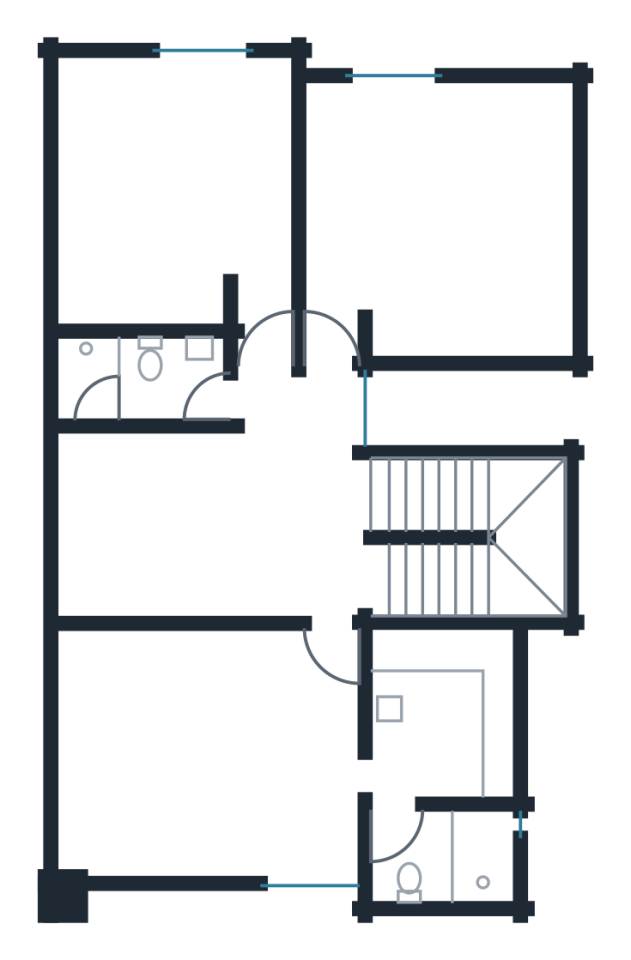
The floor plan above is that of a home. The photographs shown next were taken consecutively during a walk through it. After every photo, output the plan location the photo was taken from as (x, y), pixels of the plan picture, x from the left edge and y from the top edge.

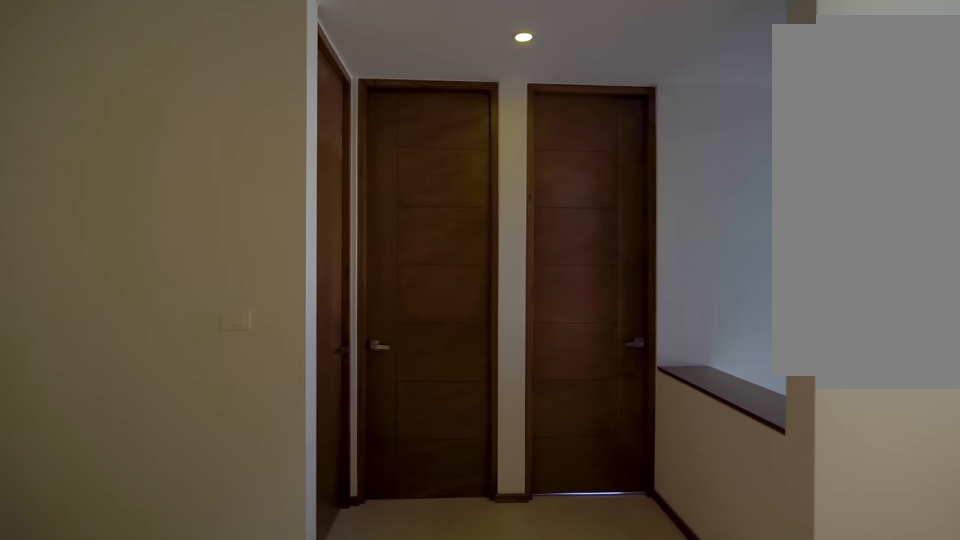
(219, 534)
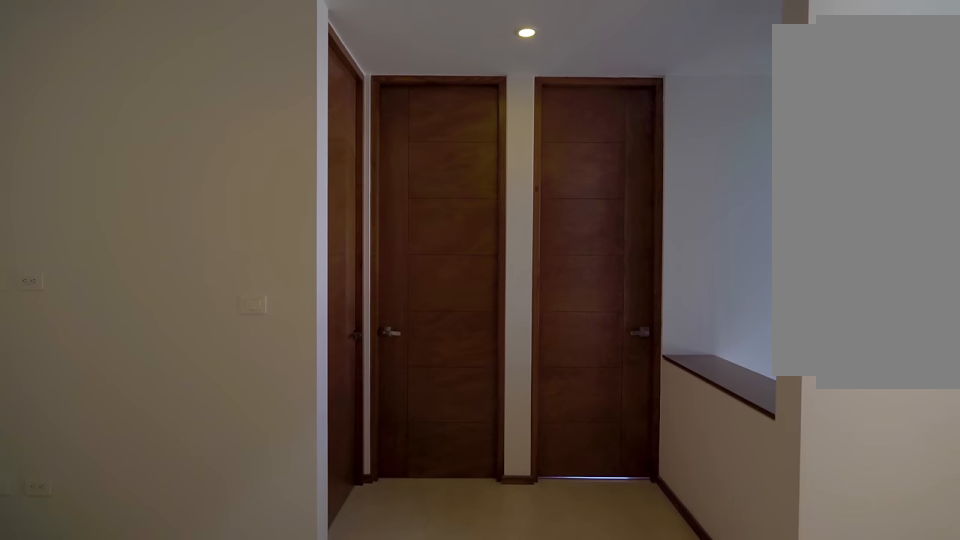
(231, 528)
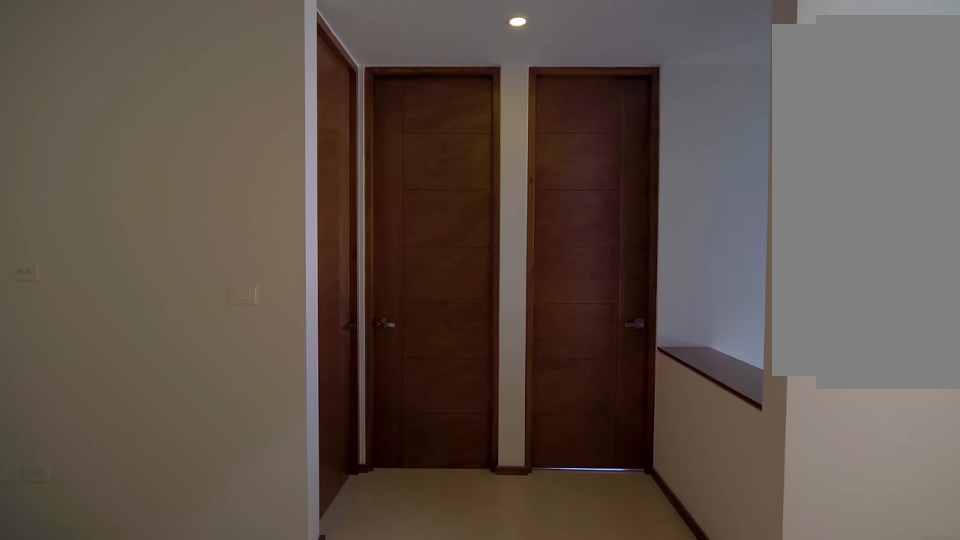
(285, 506)
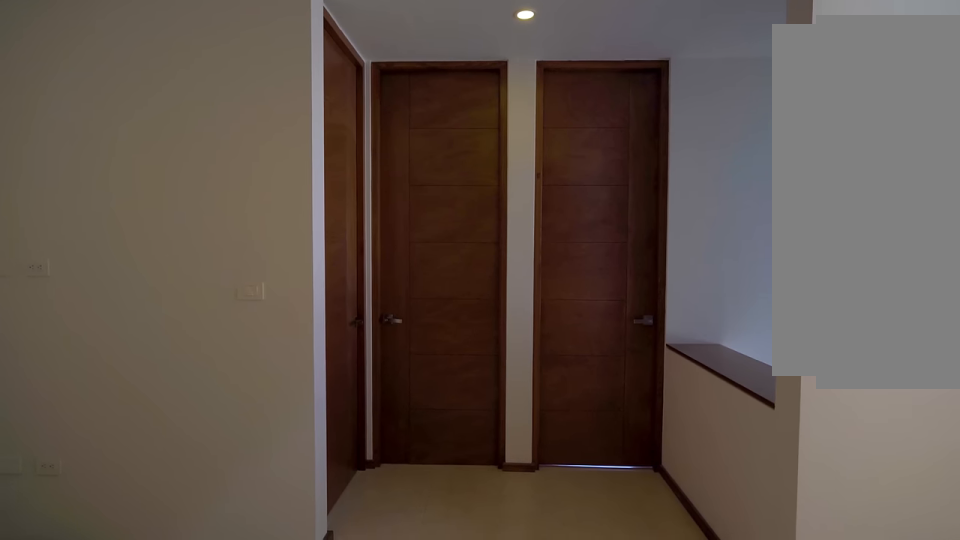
(285, 506)
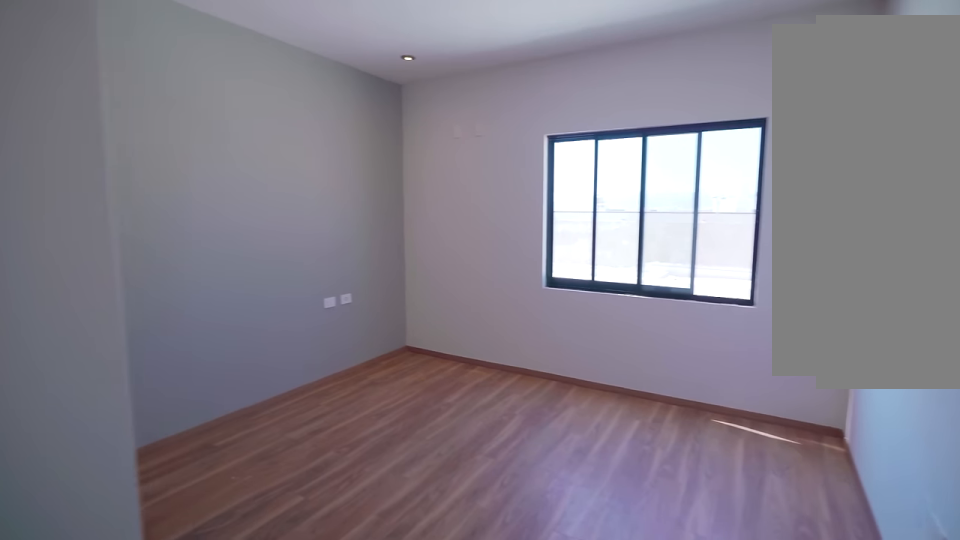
(267, 360)
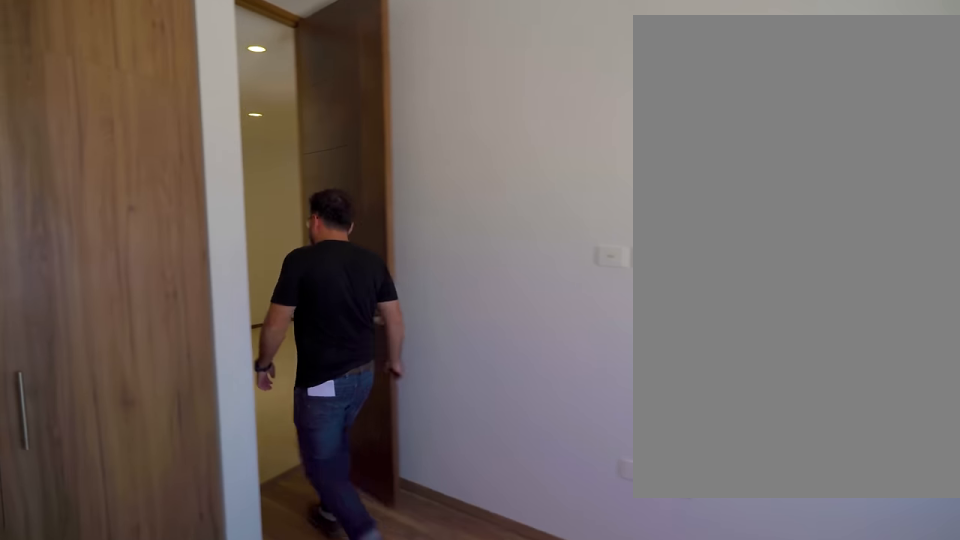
(337, 113)
